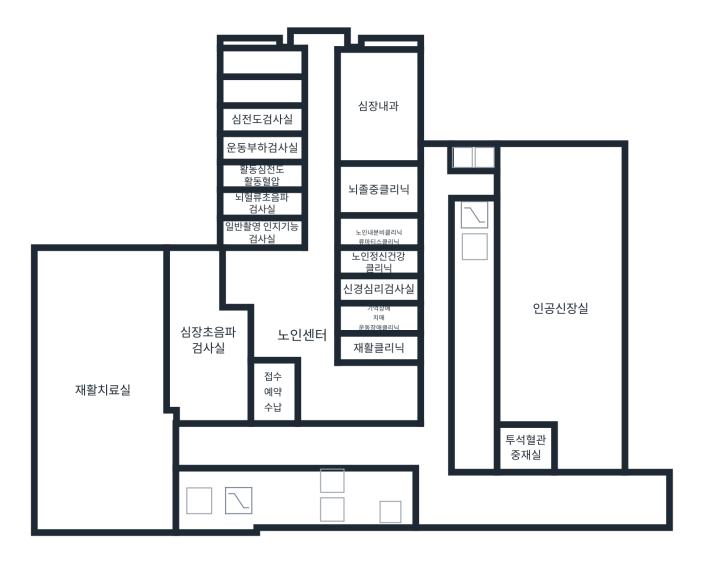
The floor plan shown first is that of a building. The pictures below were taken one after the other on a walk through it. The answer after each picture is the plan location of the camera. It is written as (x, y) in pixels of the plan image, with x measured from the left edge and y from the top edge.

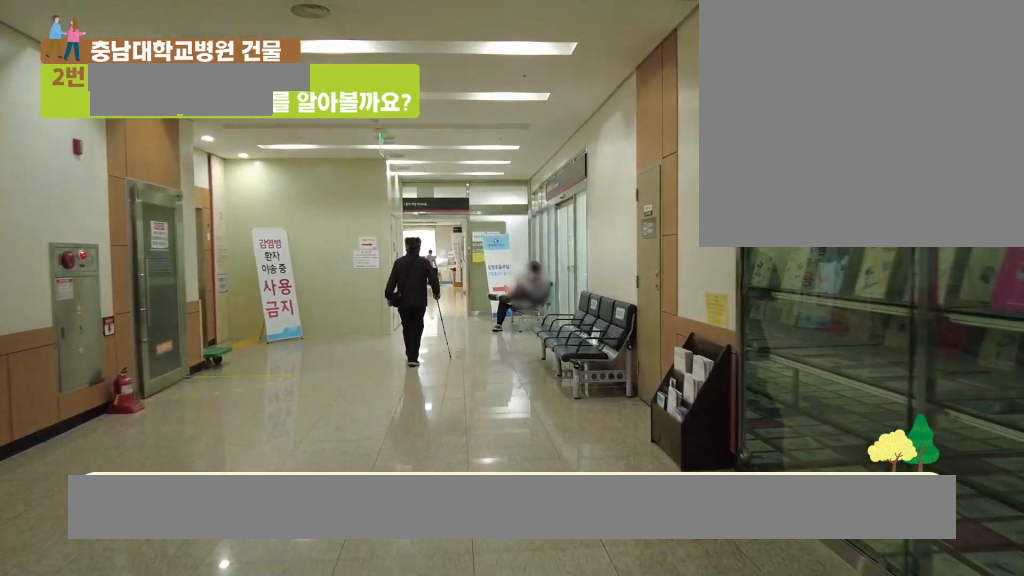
(330, 479)
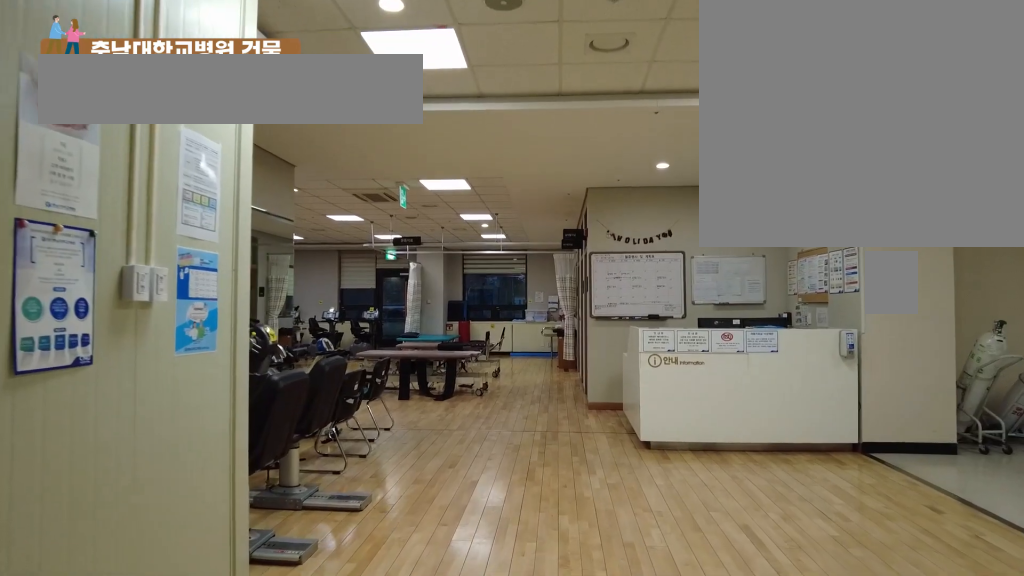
(202, 468)
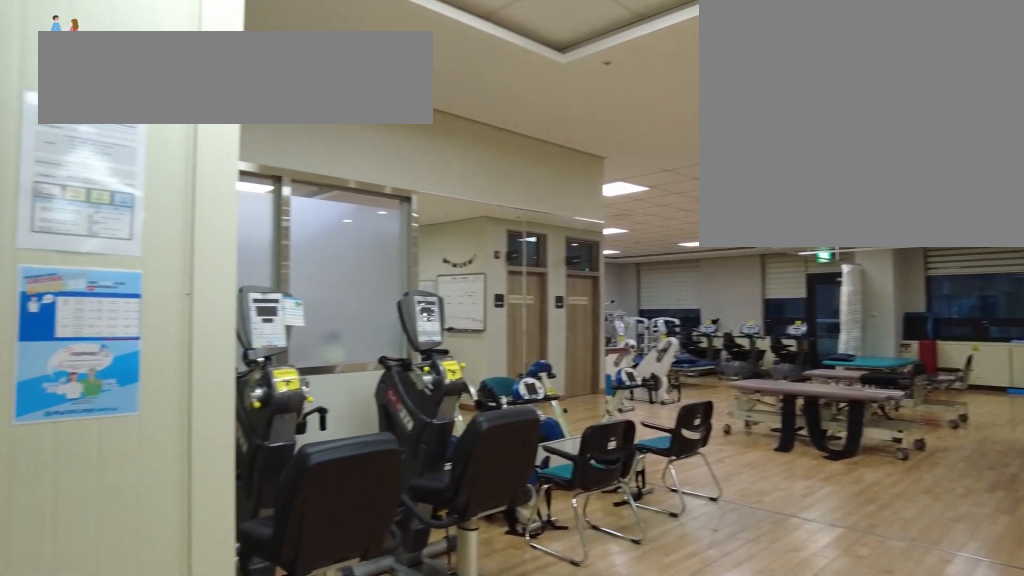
(202, 458)
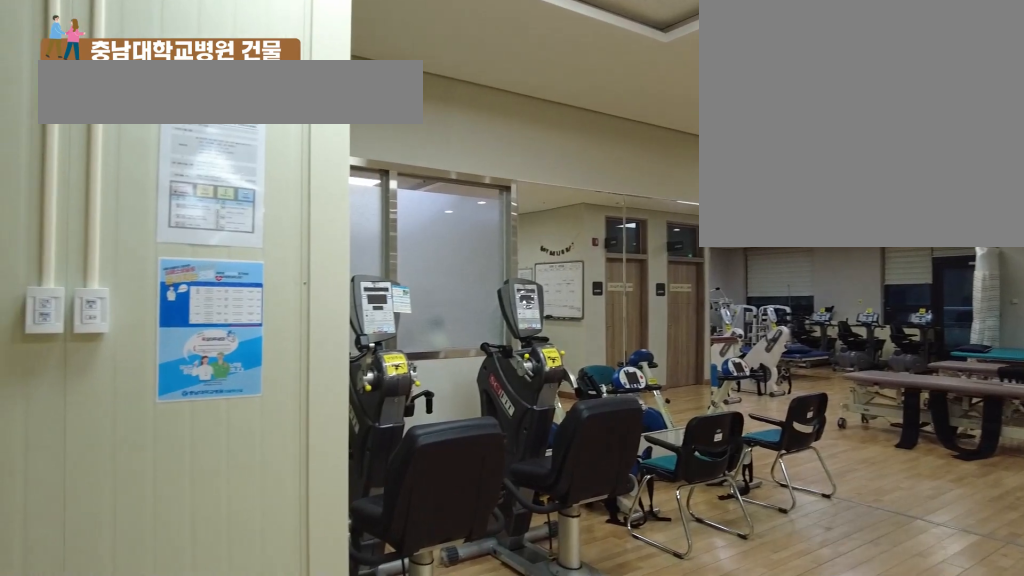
(202, 455)
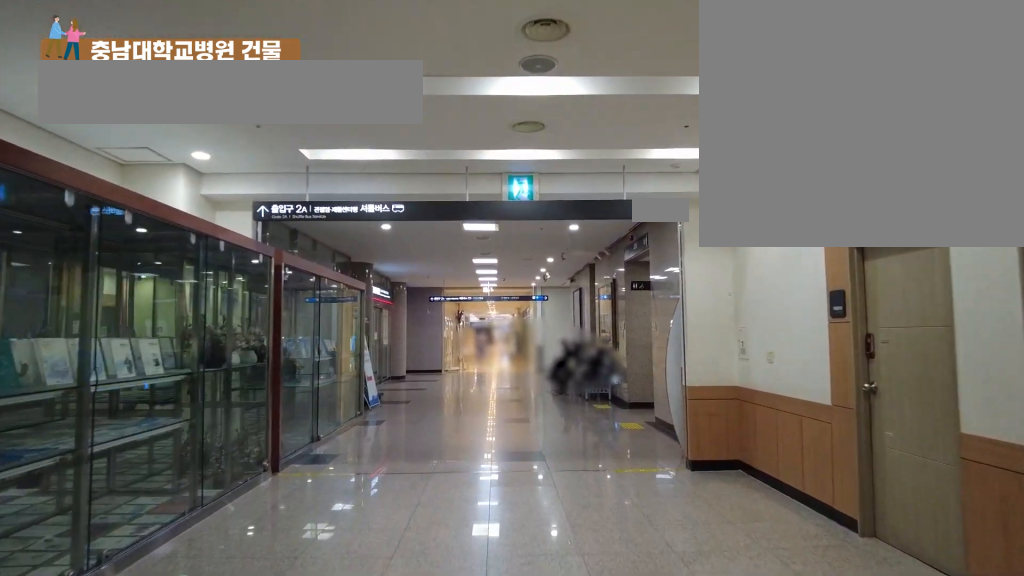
(223, 450)
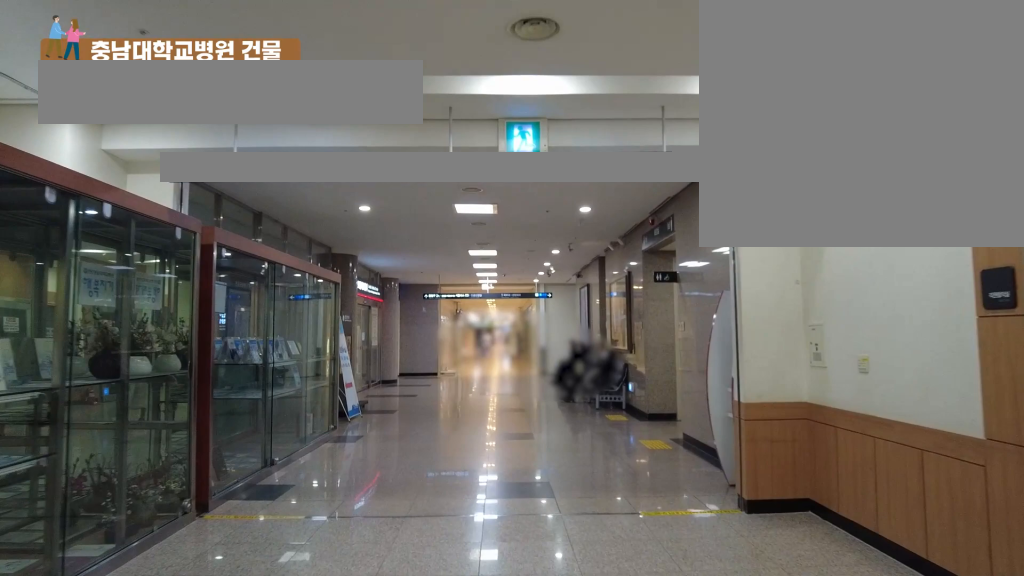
(228, 450)
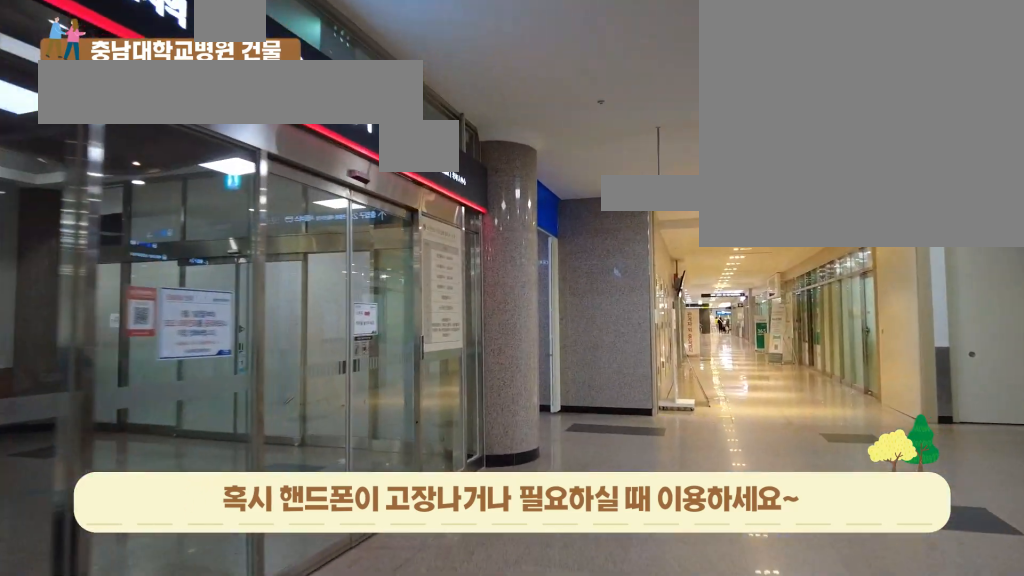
(297, 450)
